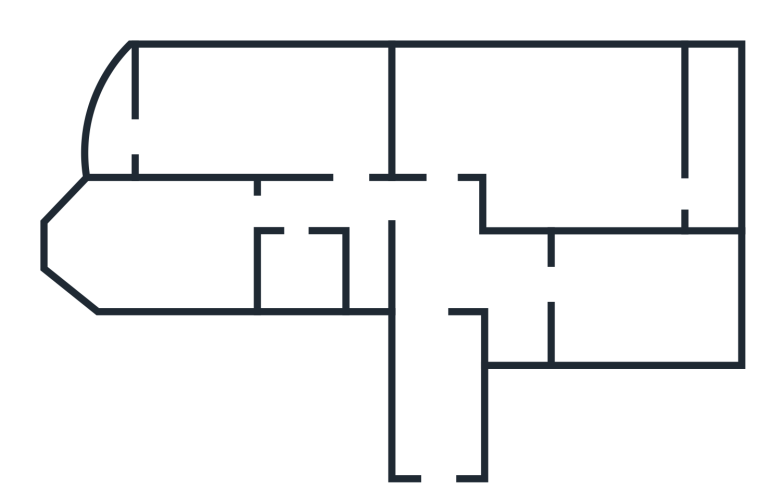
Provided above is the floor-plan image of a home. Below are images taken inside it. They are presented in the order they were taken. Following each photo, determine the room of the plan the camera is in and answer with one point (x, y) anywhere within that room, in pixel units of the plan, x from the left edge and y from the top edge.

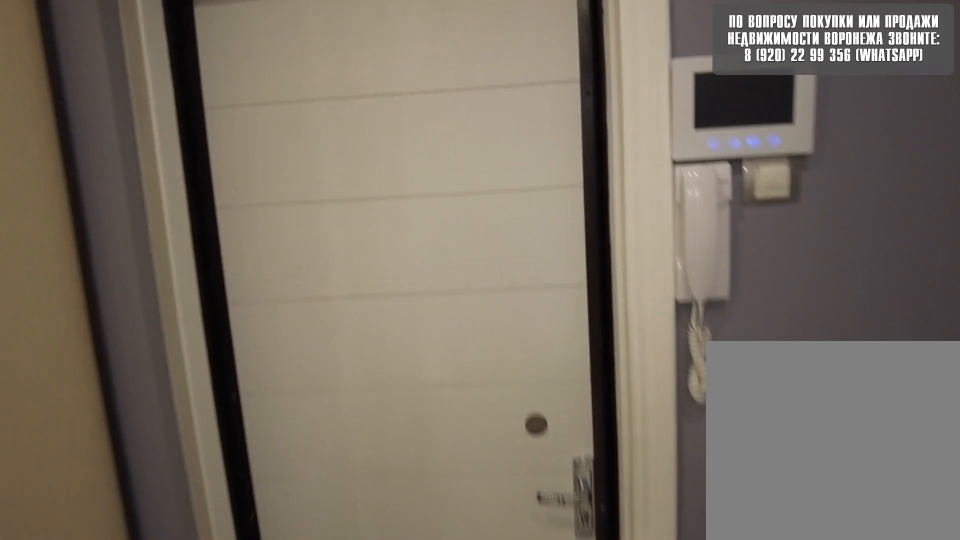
(443, 455)
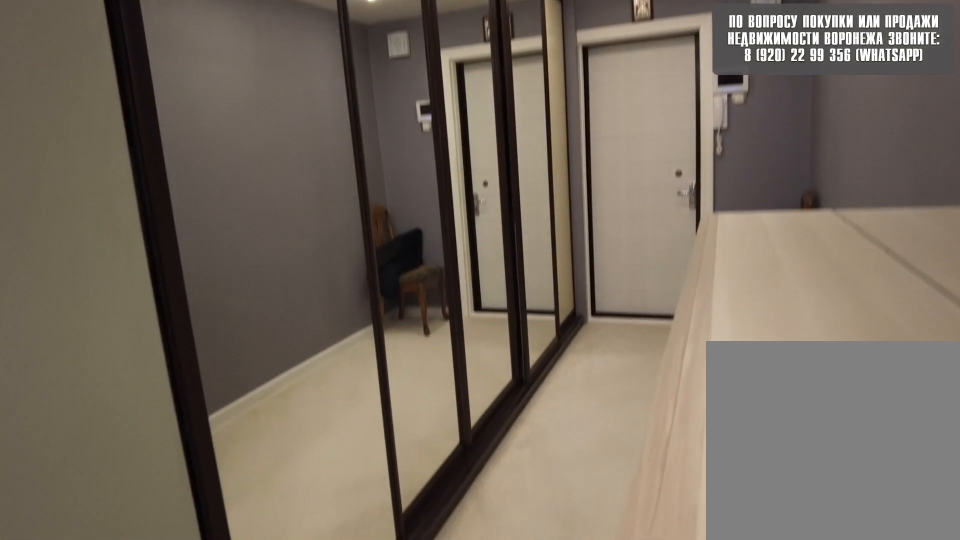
(443, 280)
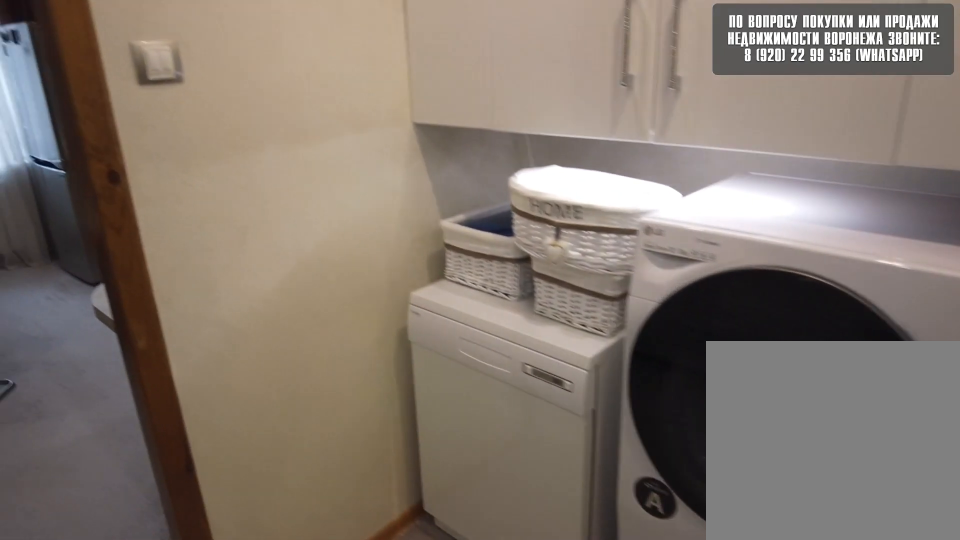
(525, 287)
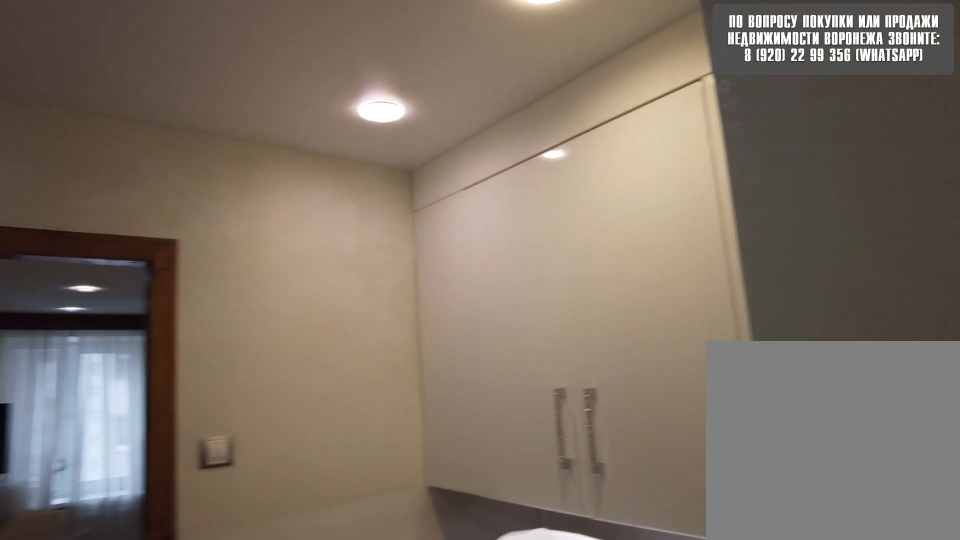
(525, 287)
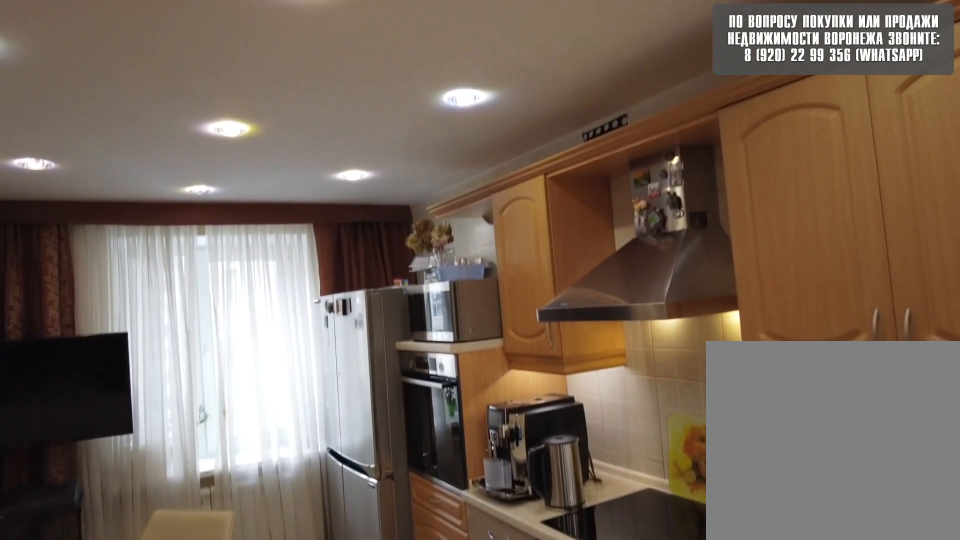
(614, 299)
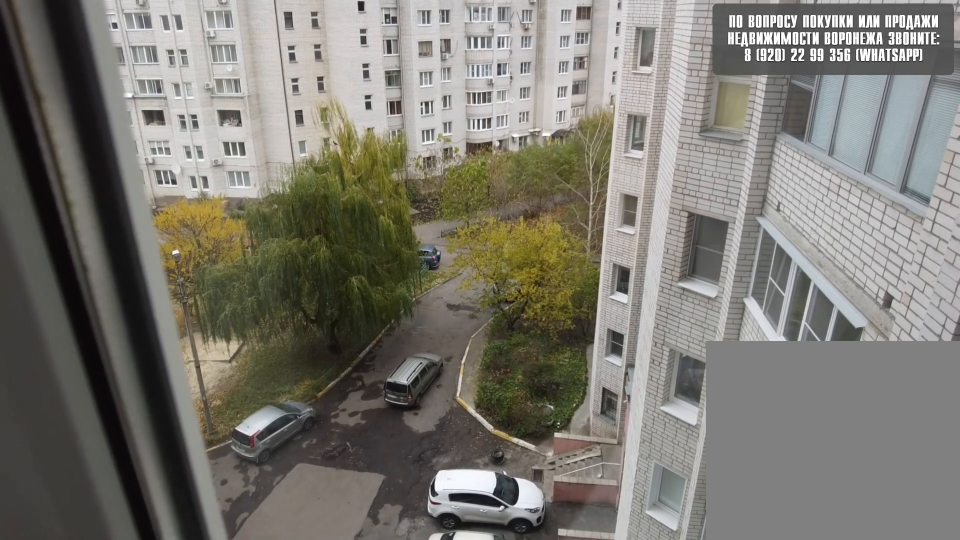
(614, 299)
